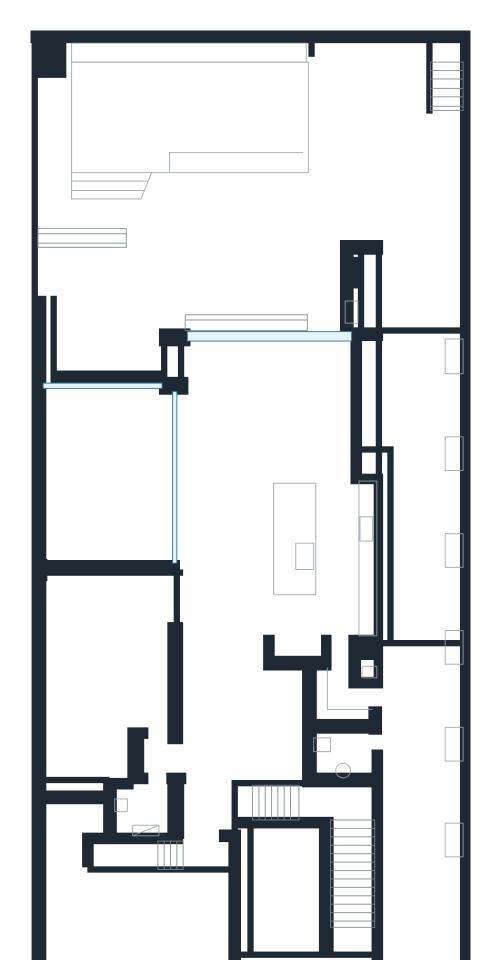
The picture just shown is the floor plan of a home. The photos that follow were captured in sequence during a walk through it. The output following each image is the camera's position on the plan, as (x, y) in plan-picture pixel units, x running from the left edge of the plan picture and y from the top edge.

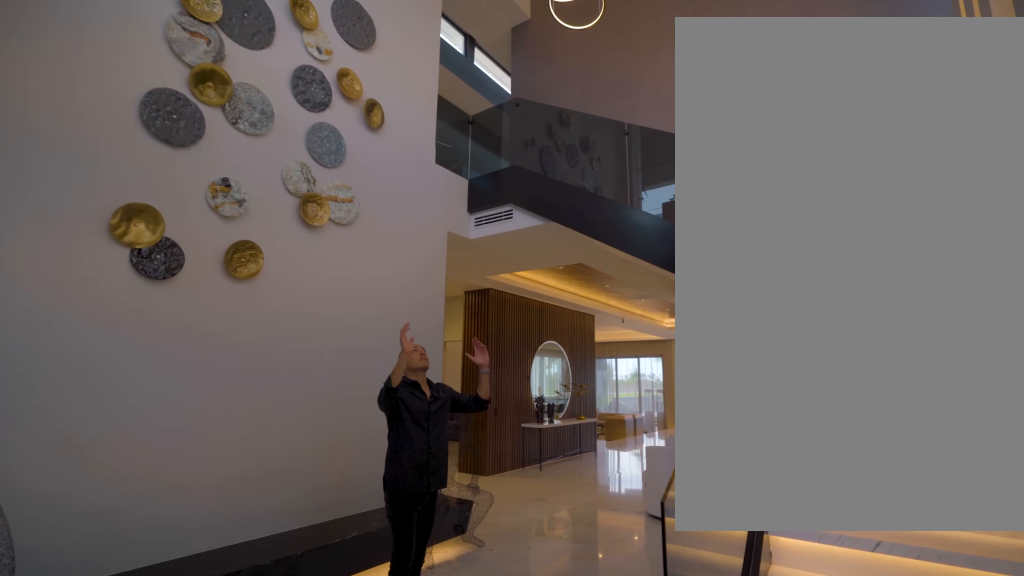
(305, 923)
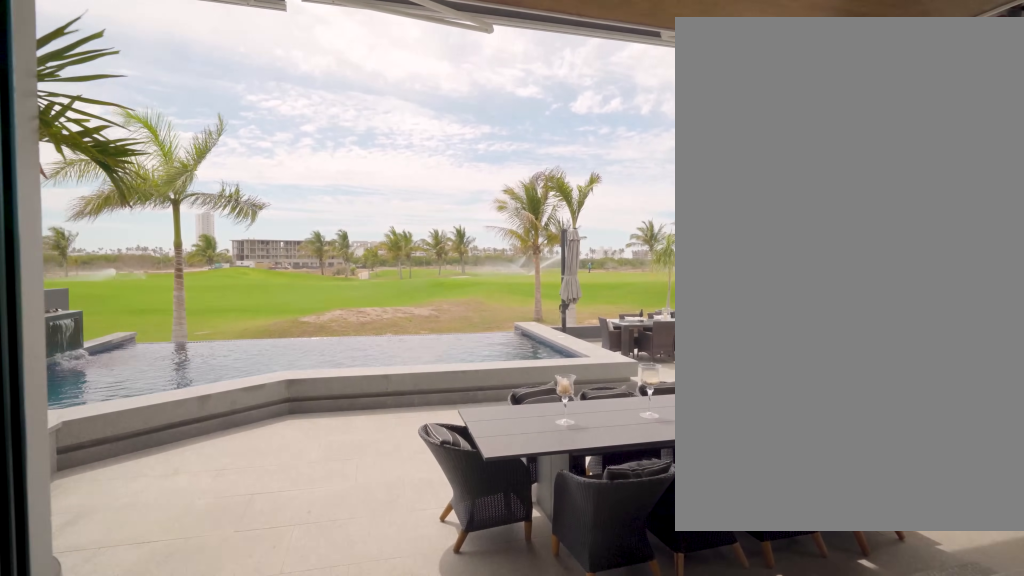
(220, 330)
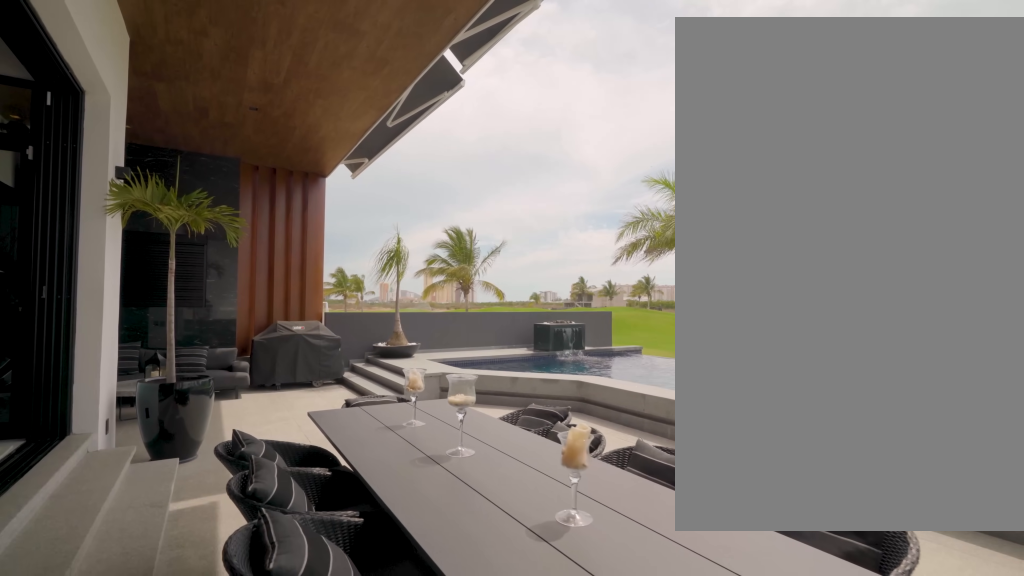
(314, 302)
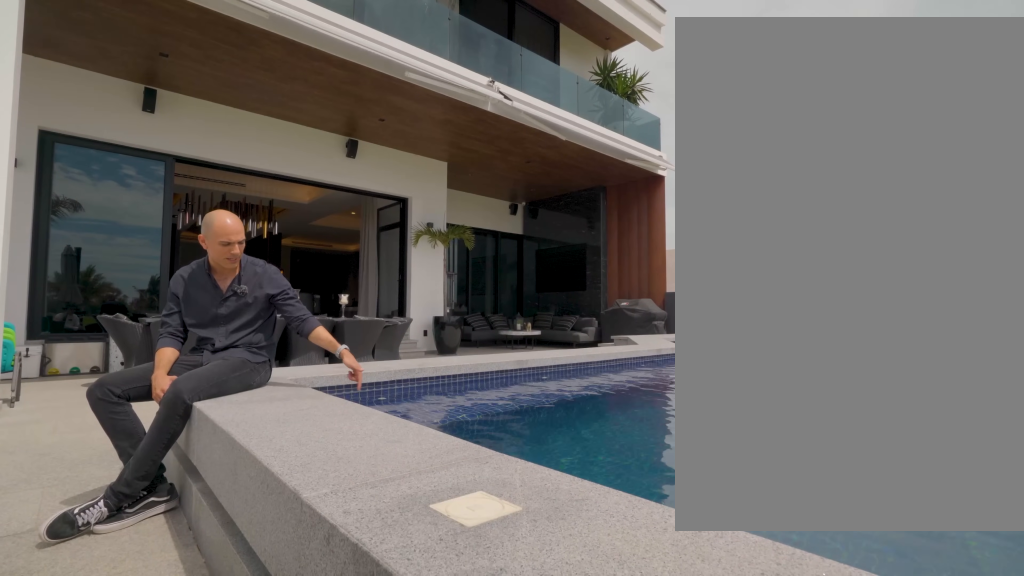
(346, 122)
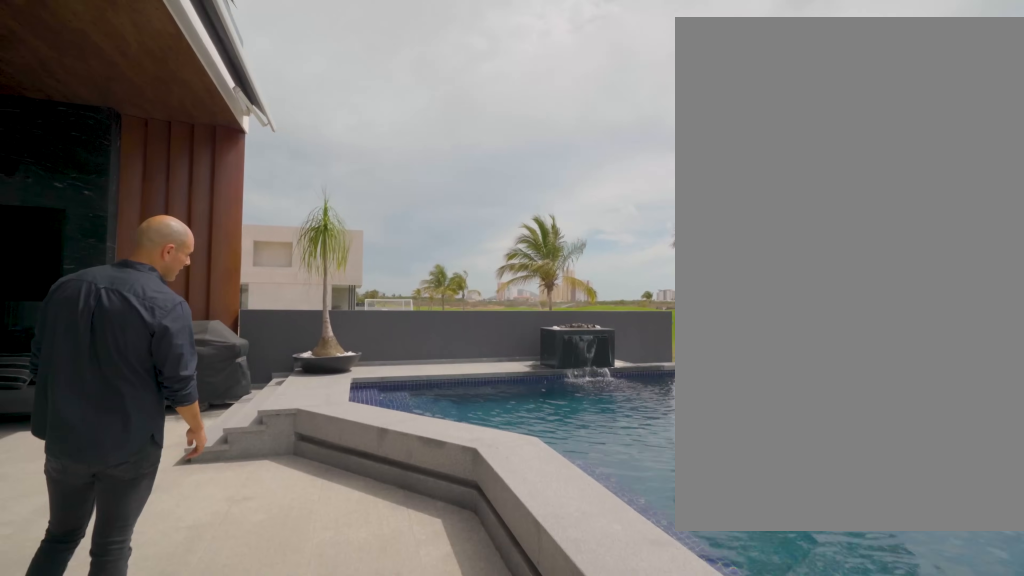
(191, 208)
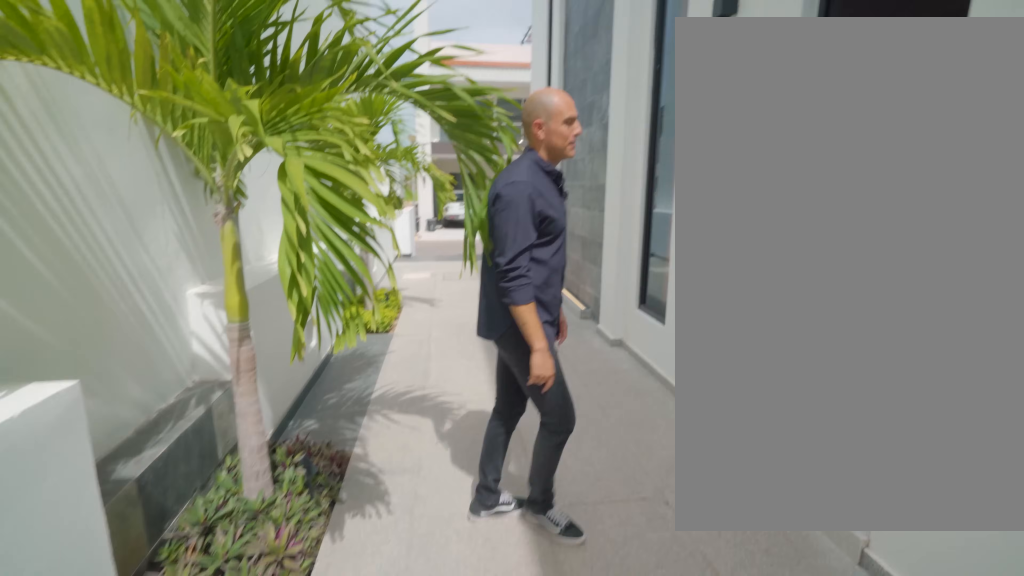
(417, 663)
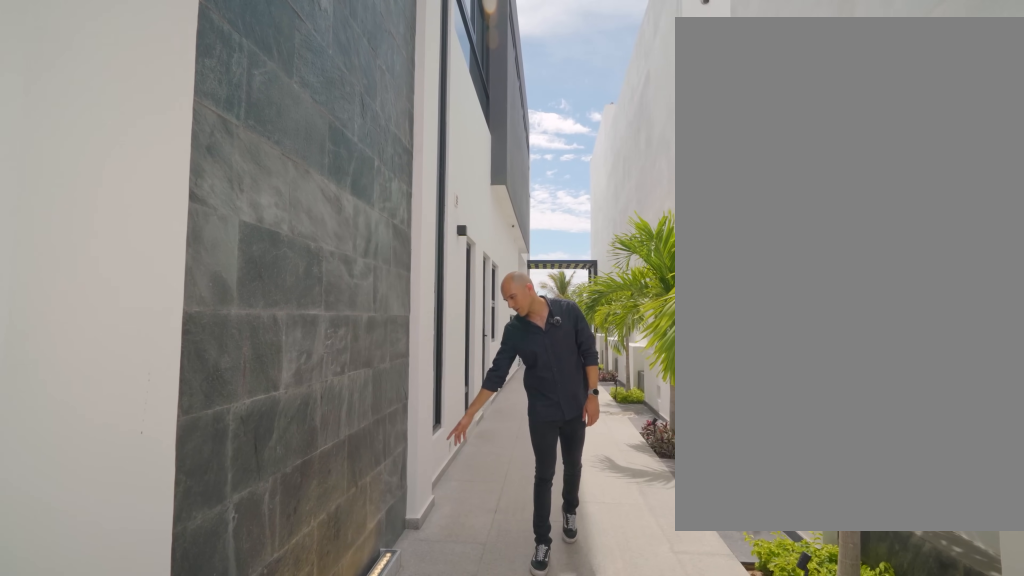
(422, 914)
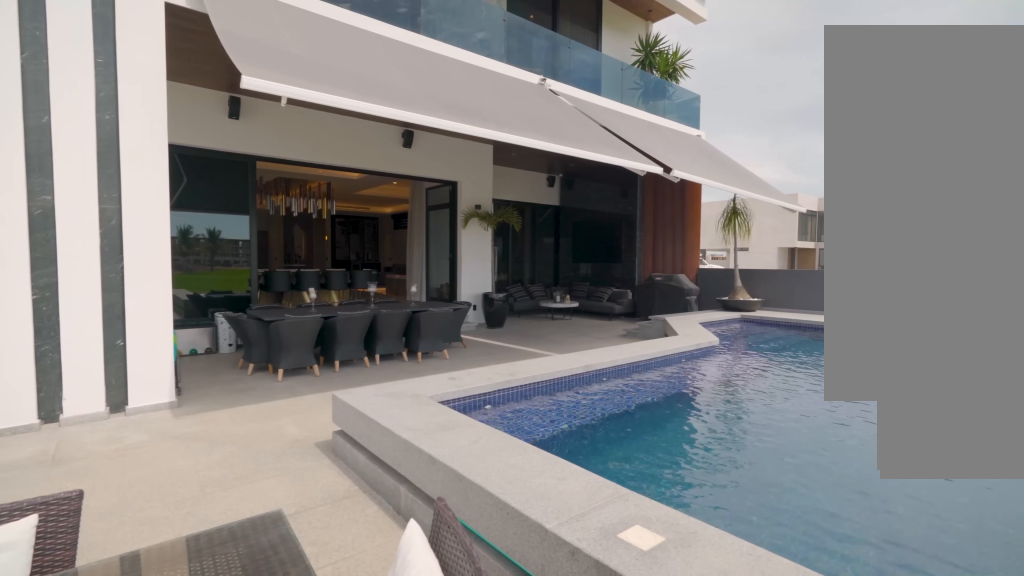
(349, 163)
